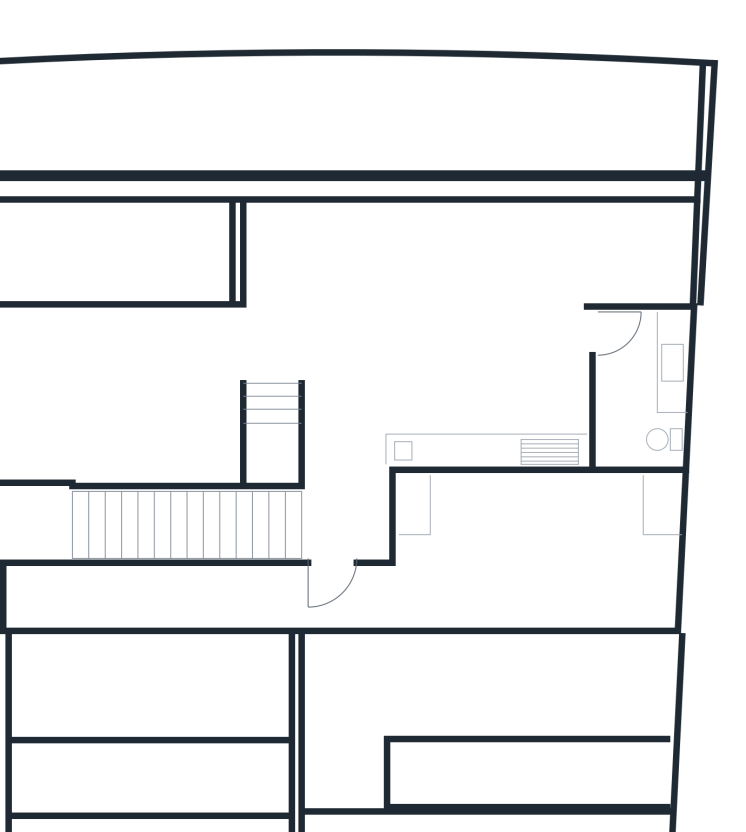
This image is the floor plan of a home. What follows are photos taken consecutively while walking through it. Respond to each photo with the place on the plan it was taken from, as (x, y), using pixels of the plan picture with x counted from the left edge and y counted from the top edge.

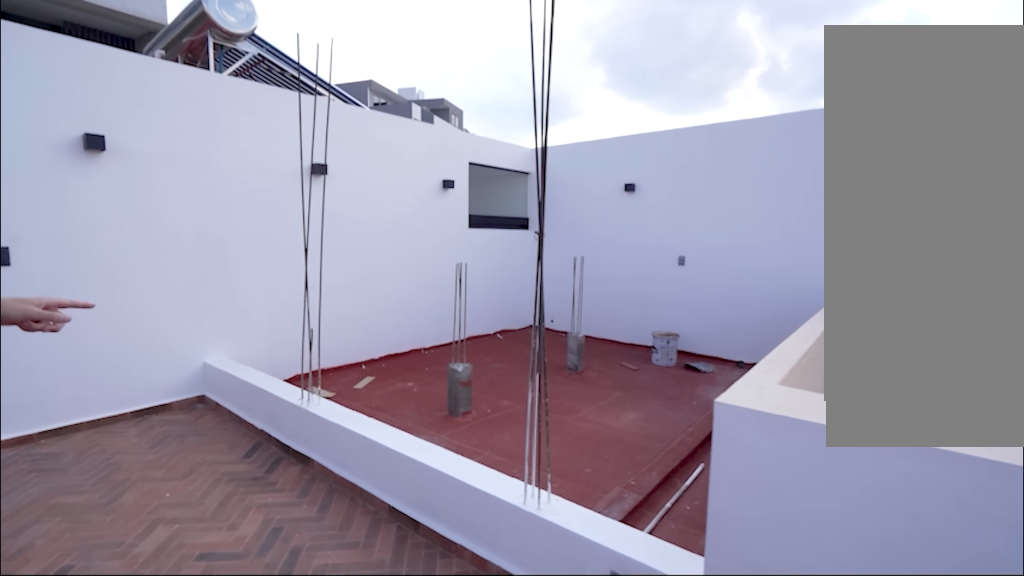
(305, 262)
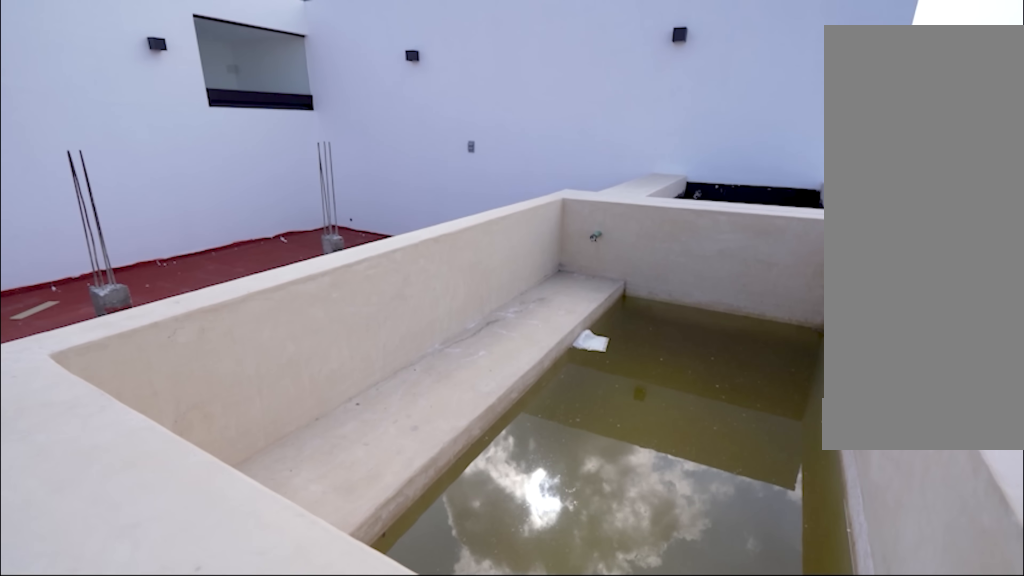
(258, 228)
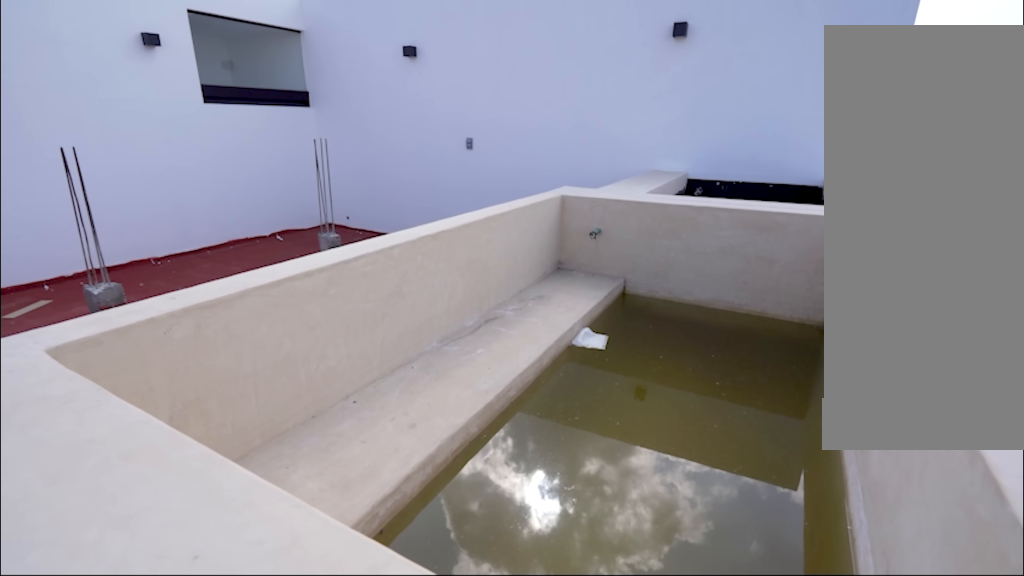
(258, 228)
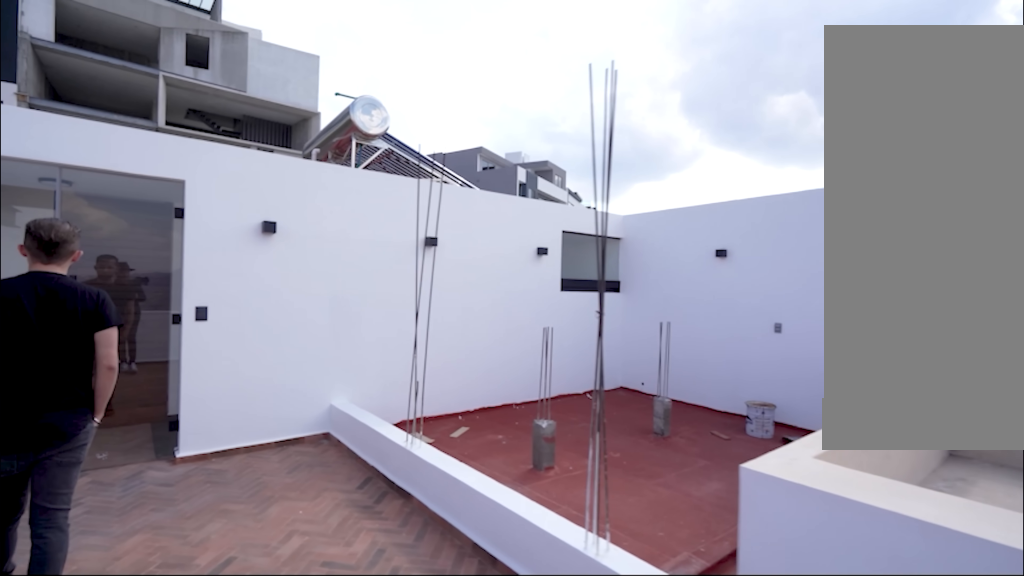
(284, 260)
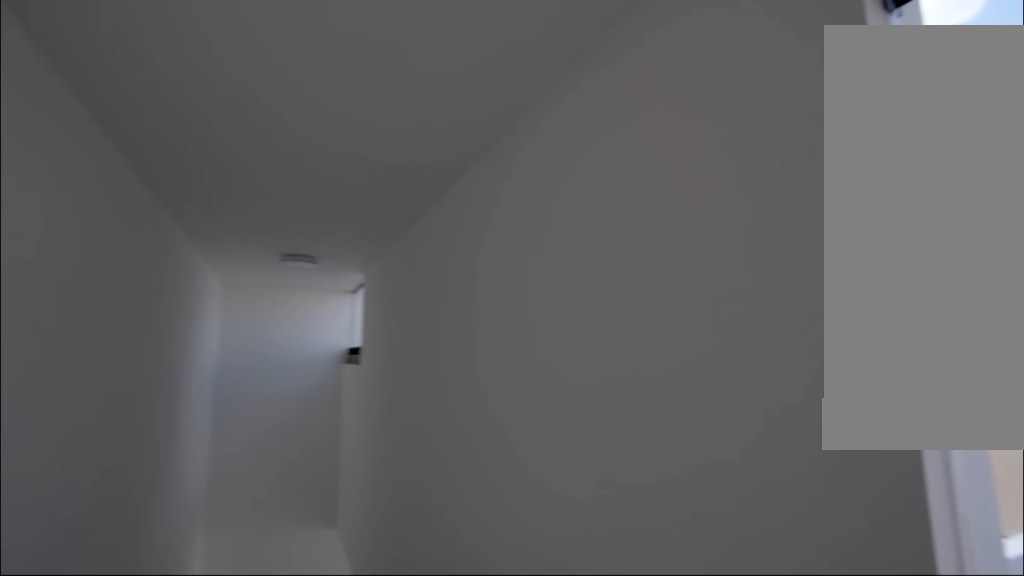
(328, 501)
